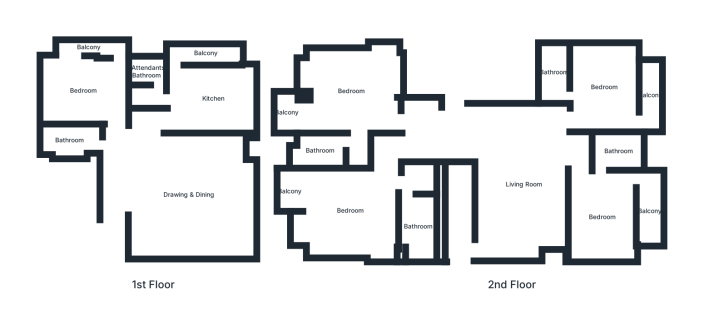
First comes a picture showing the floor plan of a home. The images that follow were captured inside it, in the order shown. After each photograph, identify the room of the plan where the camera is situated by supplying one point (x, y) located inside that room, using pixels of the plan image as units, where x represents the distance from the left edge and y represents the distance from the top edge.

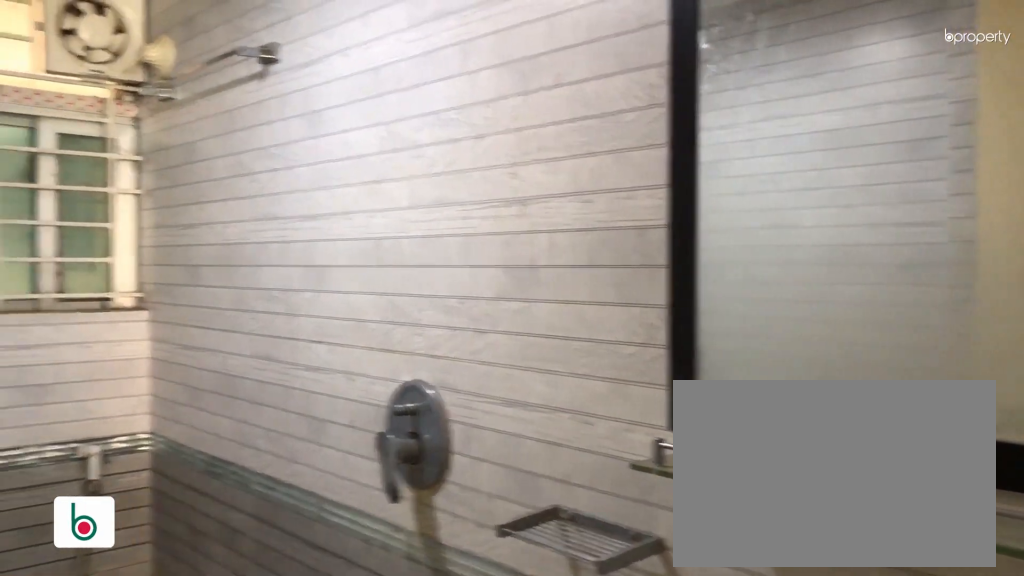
(69, 141)
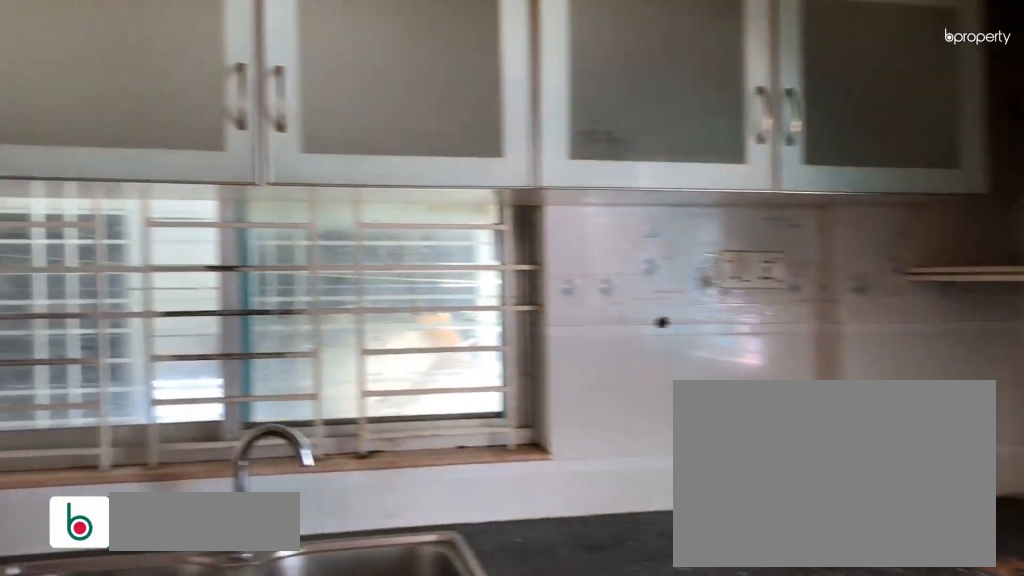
(212, 98)
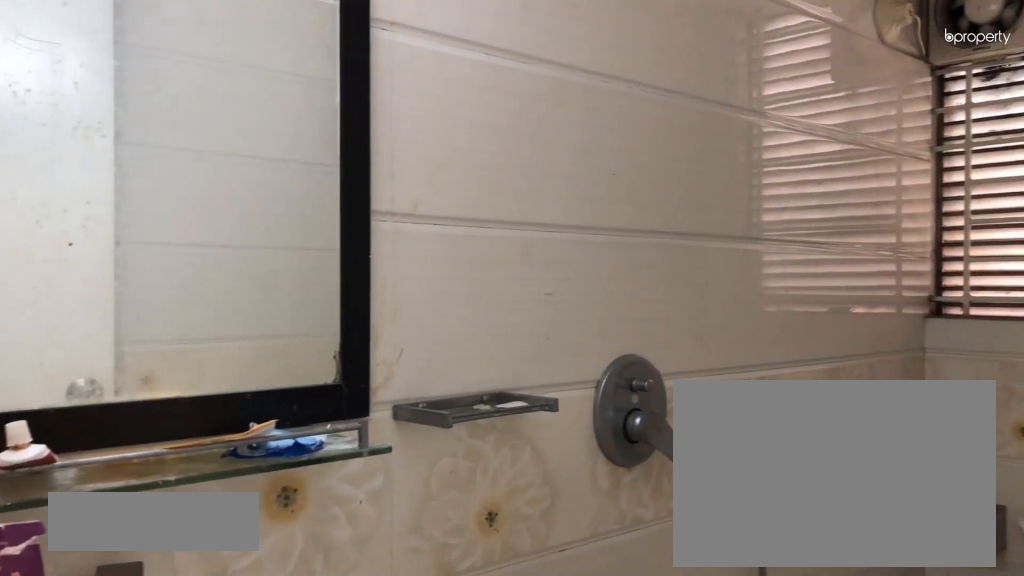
(319, 150)
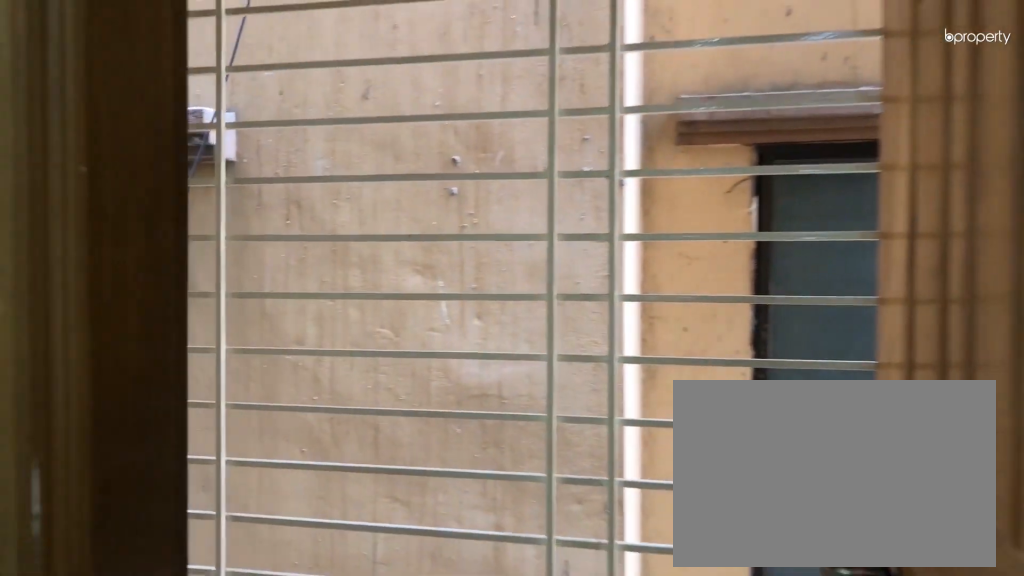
(650, 94)
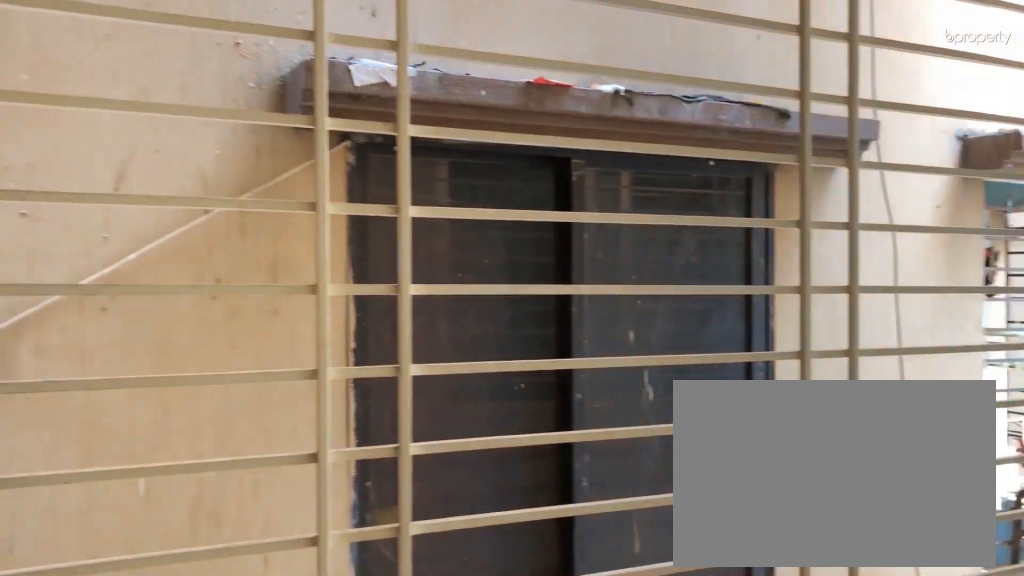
(650, 211)
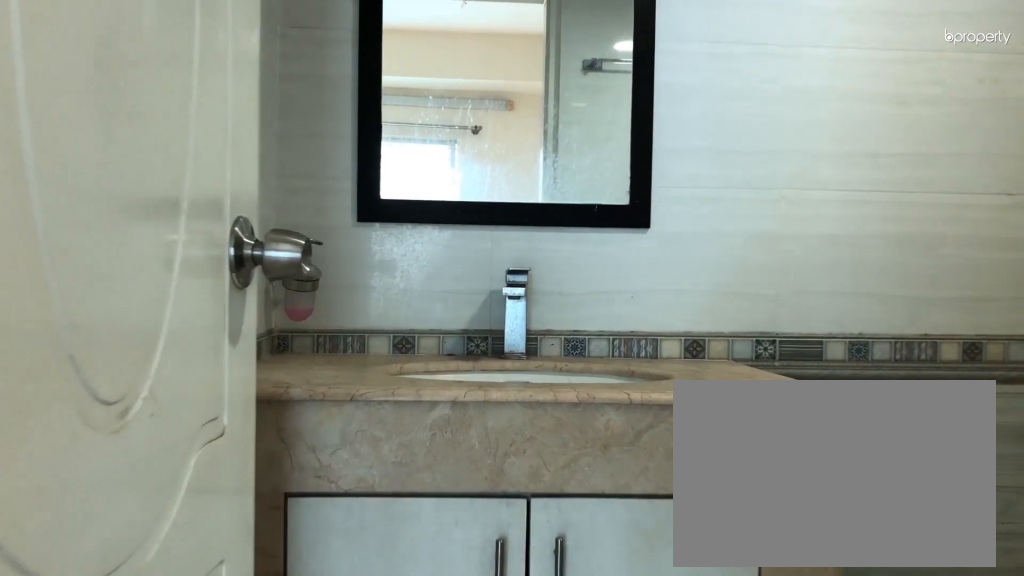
(618, 151)
